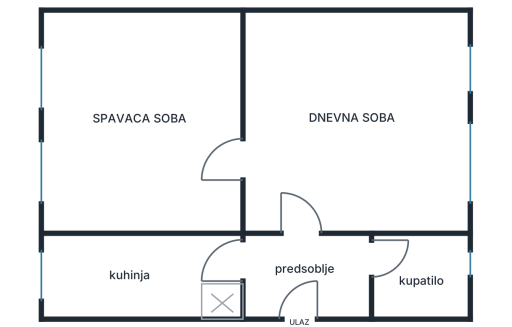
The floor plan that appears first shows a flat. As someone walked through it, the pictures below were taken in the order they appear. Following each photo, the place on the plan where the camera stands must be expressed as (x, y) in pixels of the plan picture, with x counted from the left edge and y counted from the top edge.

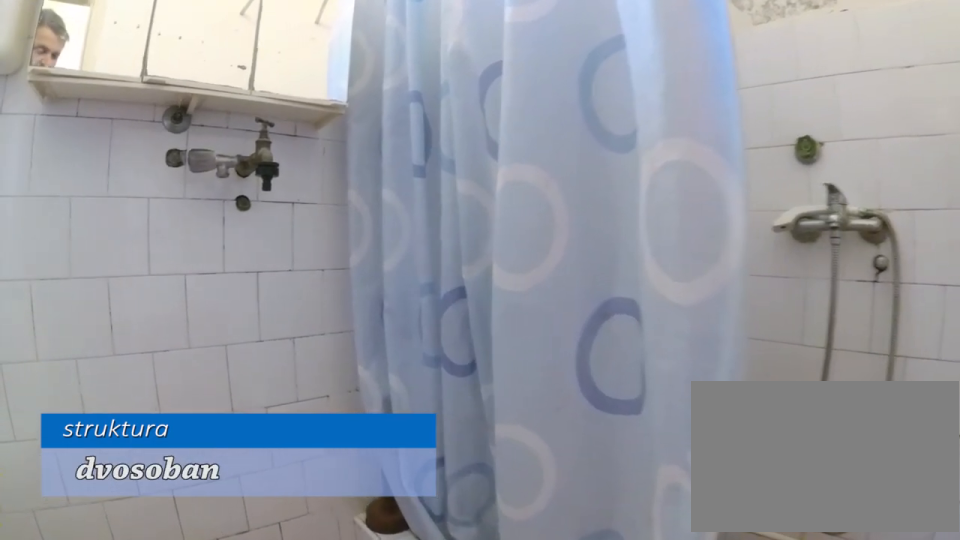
(405, 279)
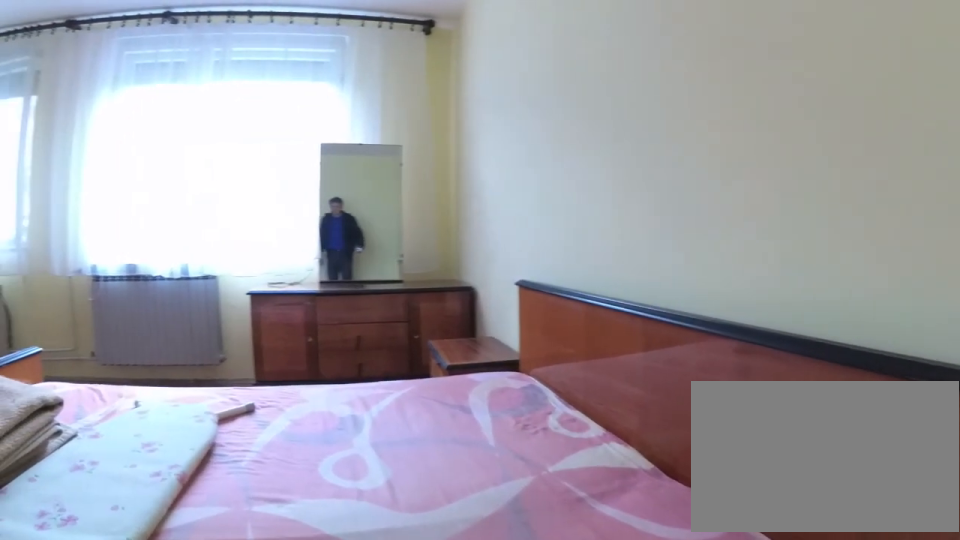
(211, 72)
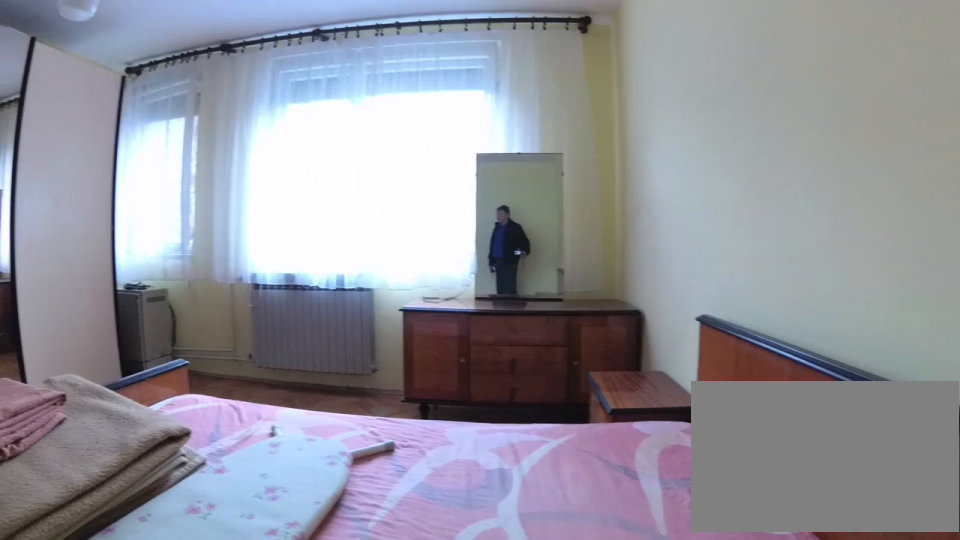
(212, 60)
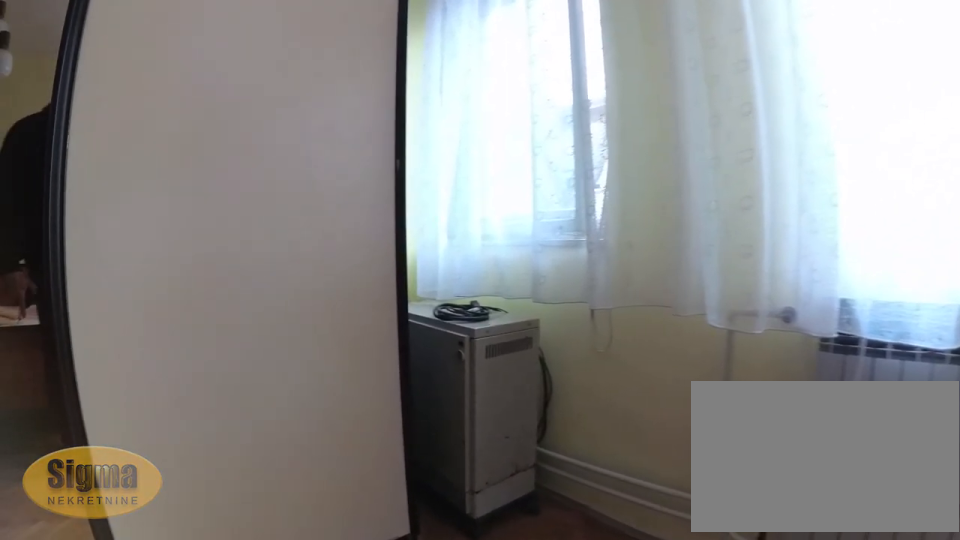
(123, 158)
